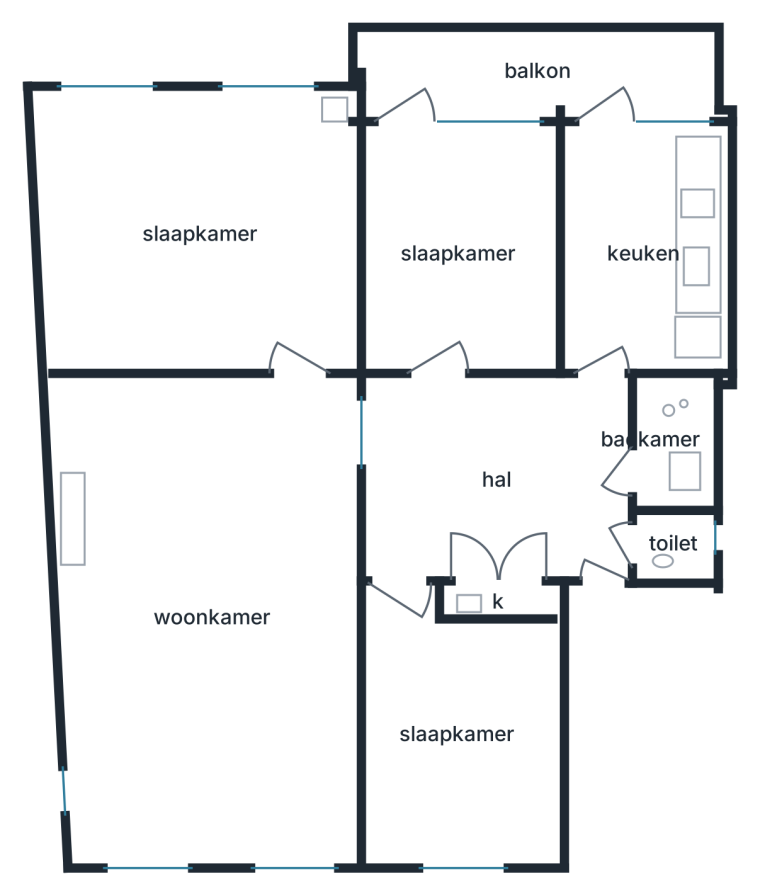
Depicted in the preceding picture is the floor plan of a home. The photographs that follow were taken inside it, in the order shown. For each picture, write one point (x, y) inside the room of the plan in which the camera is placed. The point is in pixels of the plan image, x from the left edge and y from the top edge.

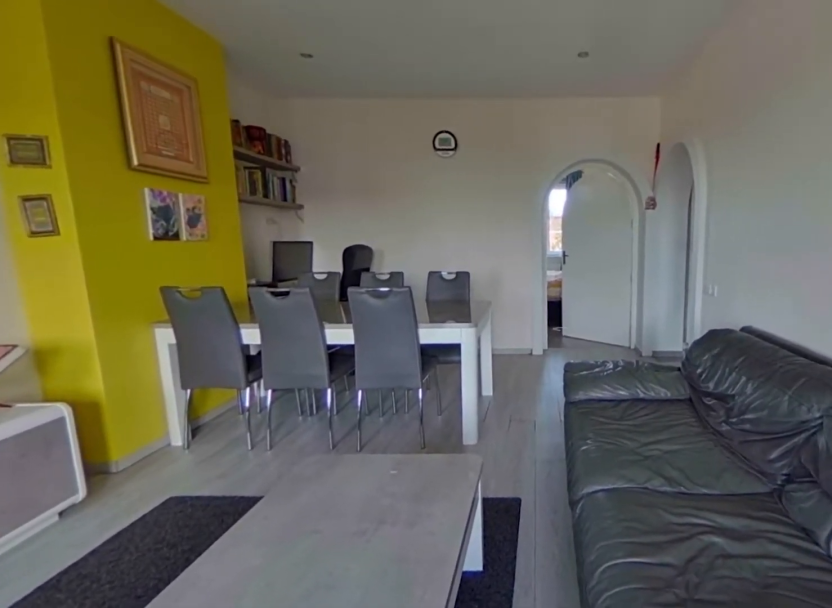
(213, 618)
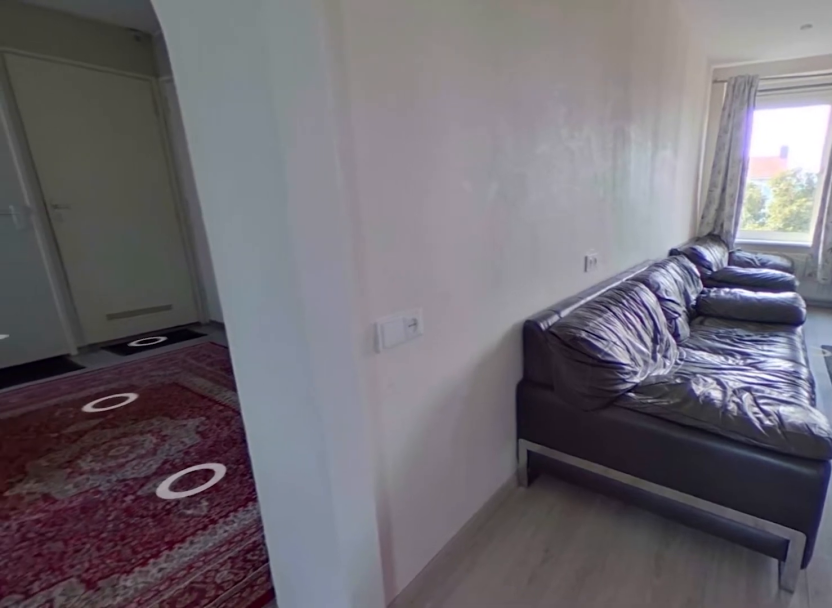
(213, 618)
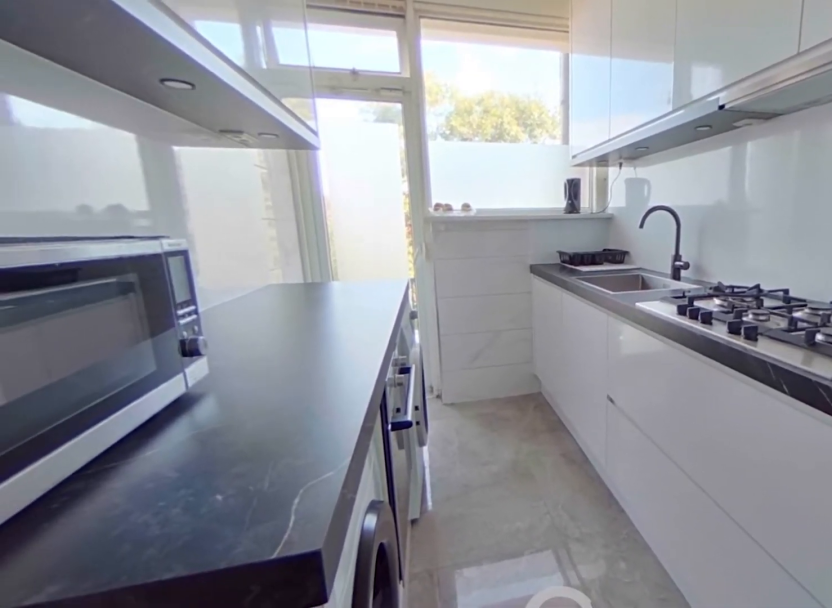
(642, 249)
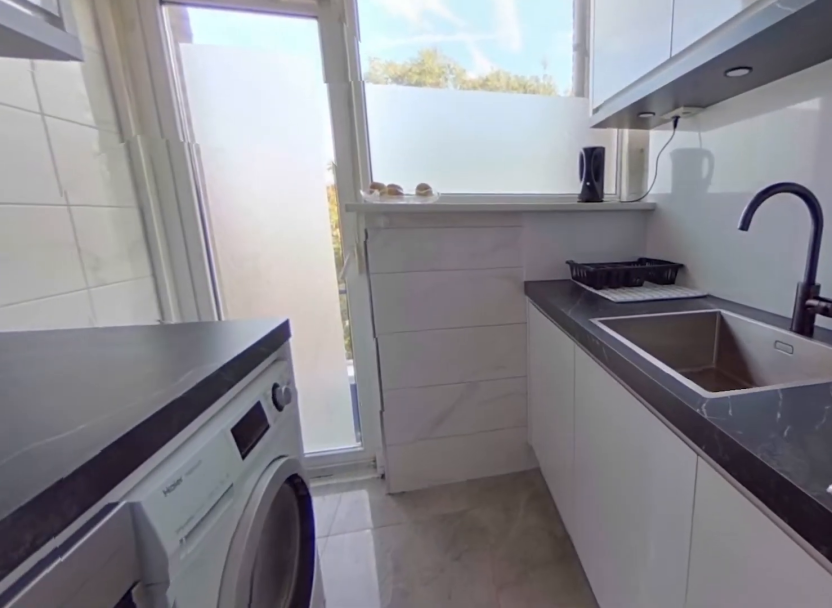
(642, 249)
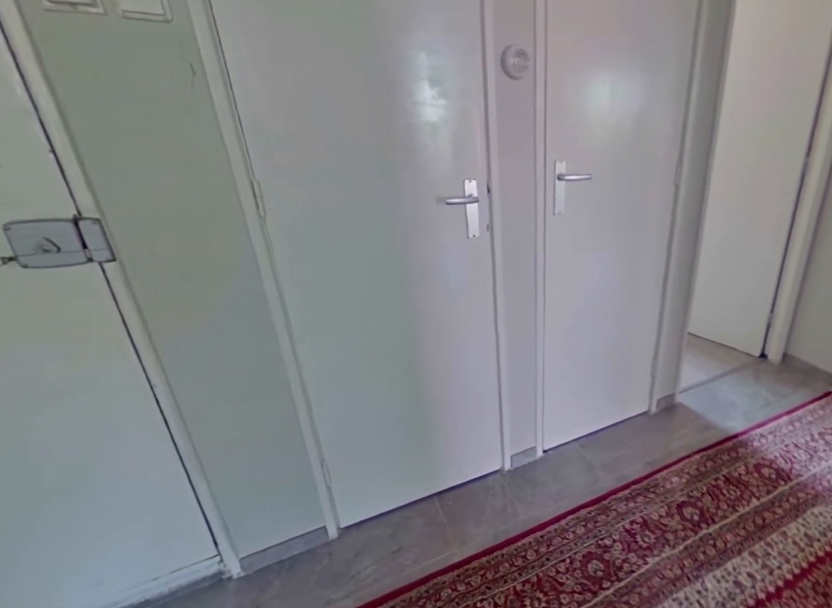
(494, 473)
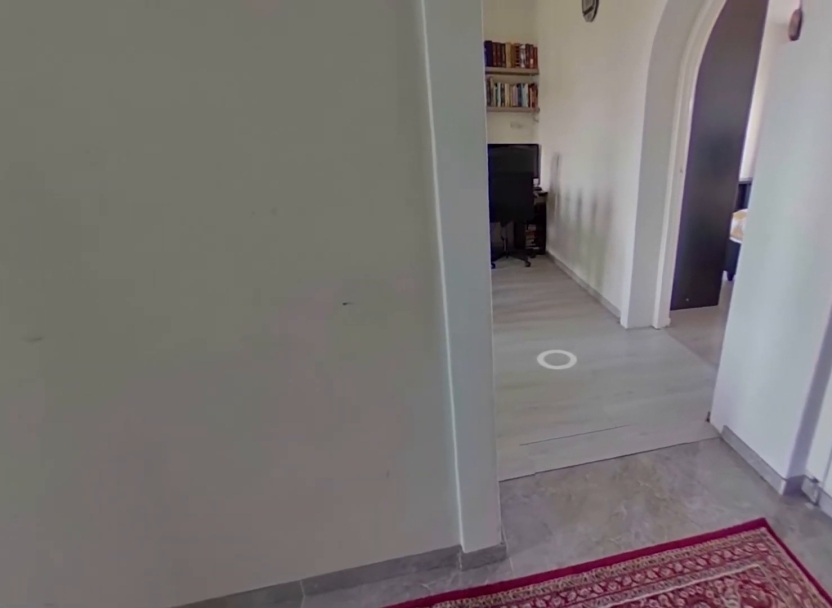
(494, 473)
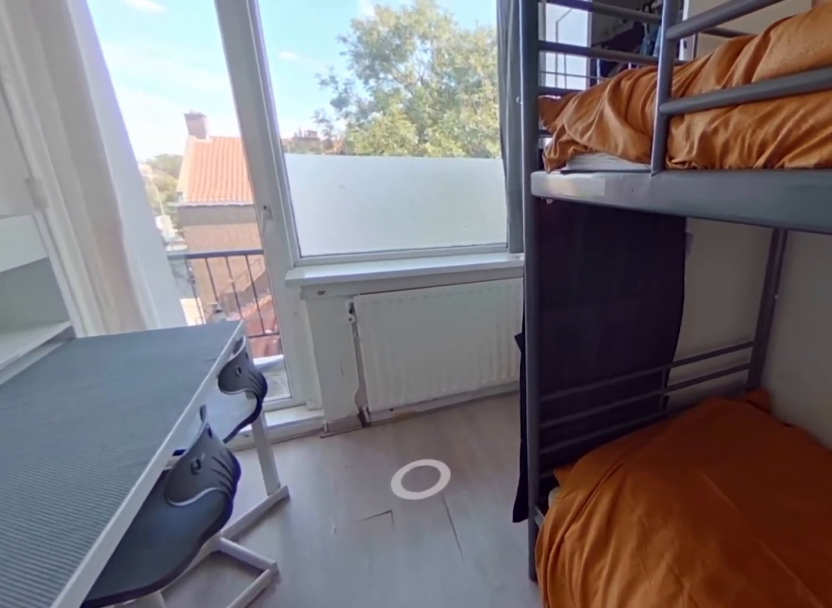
(458, 249)
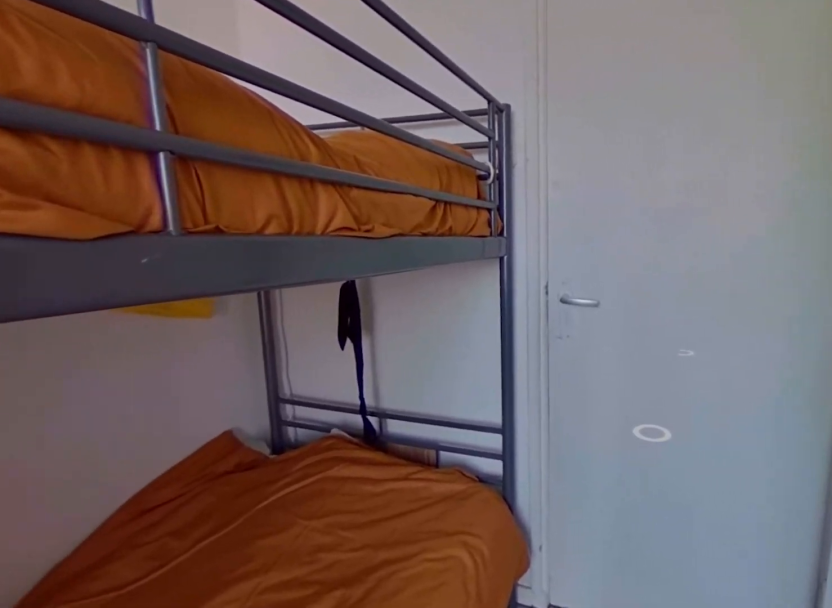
(458, 249)
